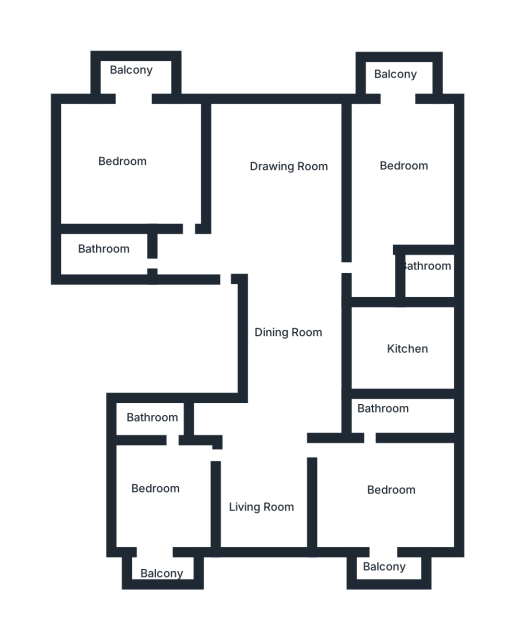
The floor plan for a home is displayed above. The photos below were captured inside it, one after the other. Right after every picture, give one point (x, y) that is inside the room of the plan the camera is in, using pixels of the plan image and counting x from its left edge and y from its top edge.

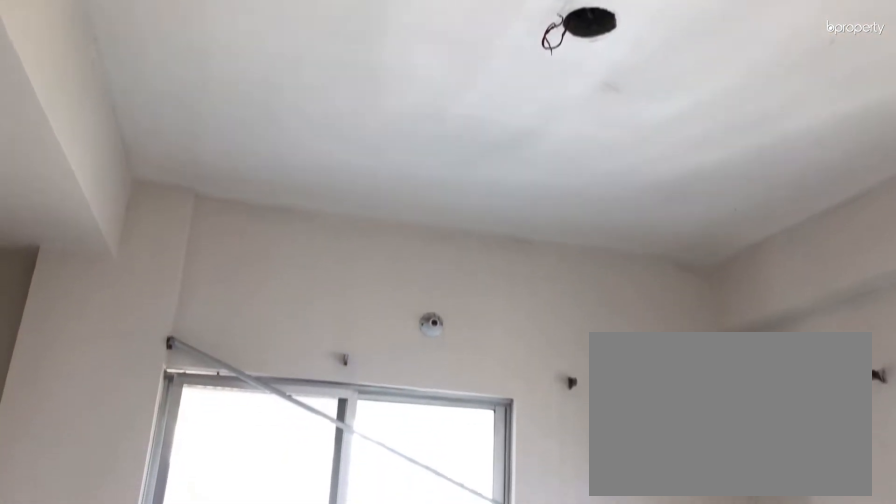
(167, 500)
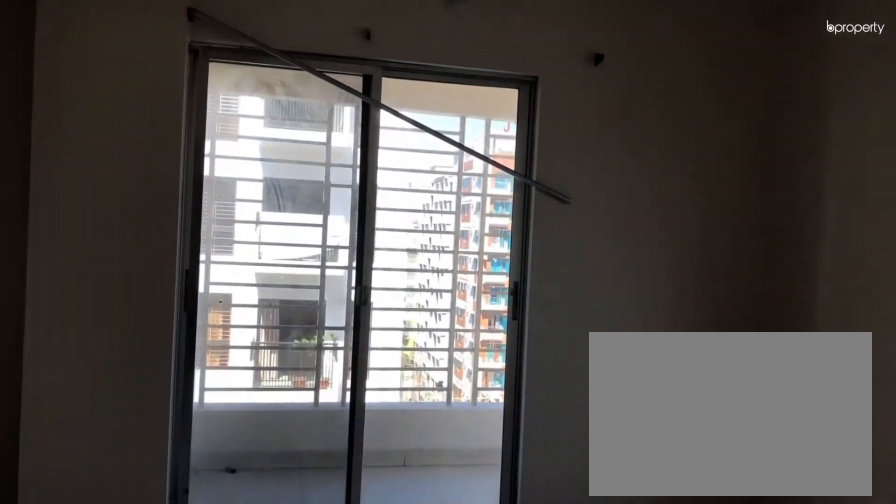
(167, 500)
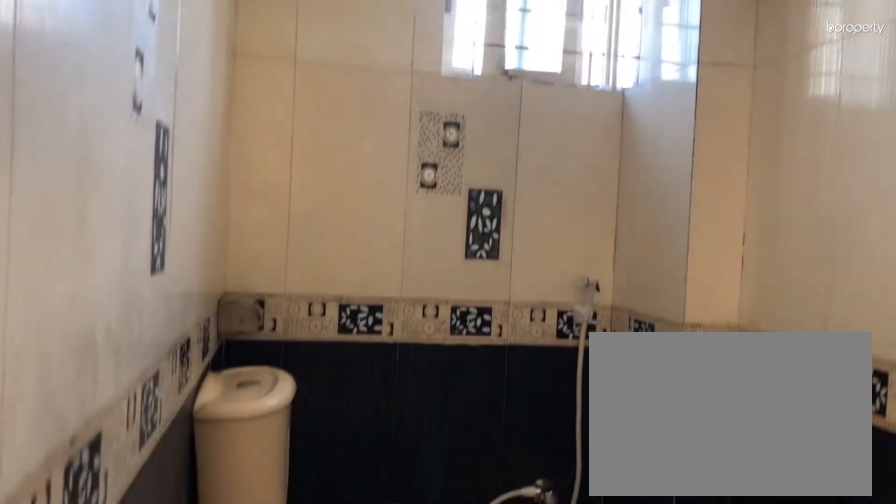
(153, 417)
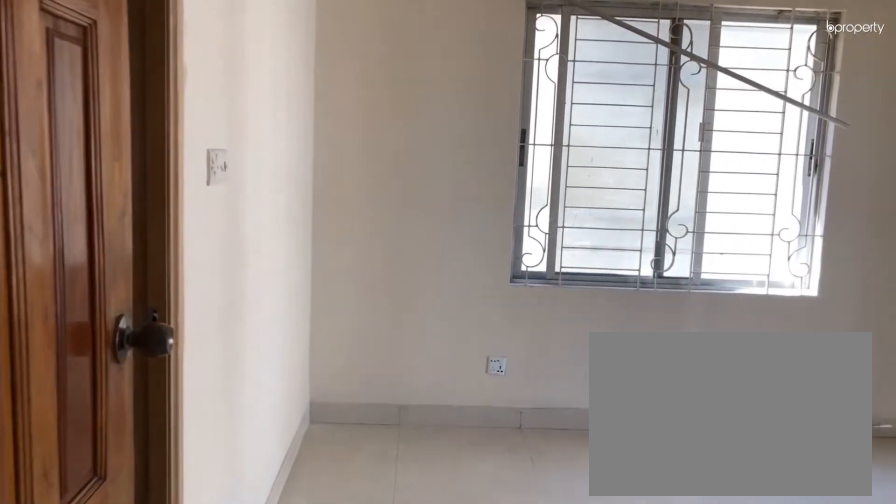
(383, 484)
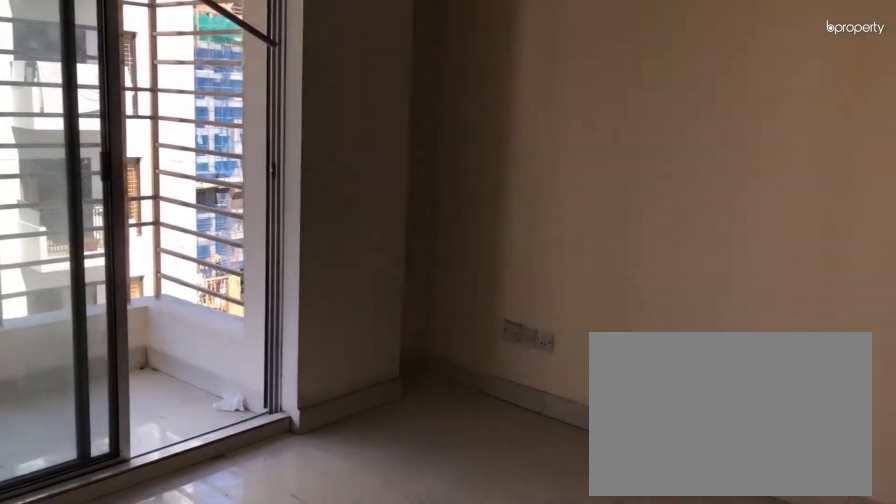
(383, 484)
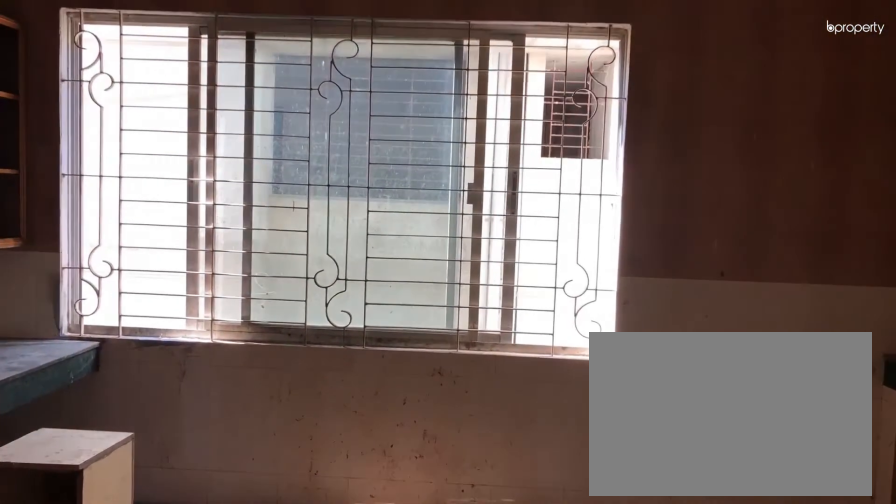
(401, 356)
